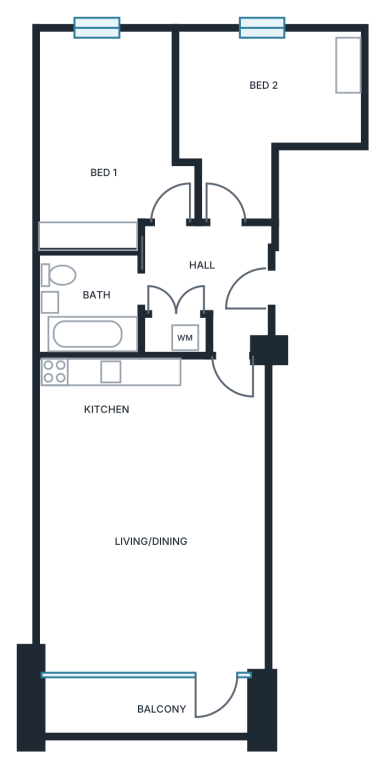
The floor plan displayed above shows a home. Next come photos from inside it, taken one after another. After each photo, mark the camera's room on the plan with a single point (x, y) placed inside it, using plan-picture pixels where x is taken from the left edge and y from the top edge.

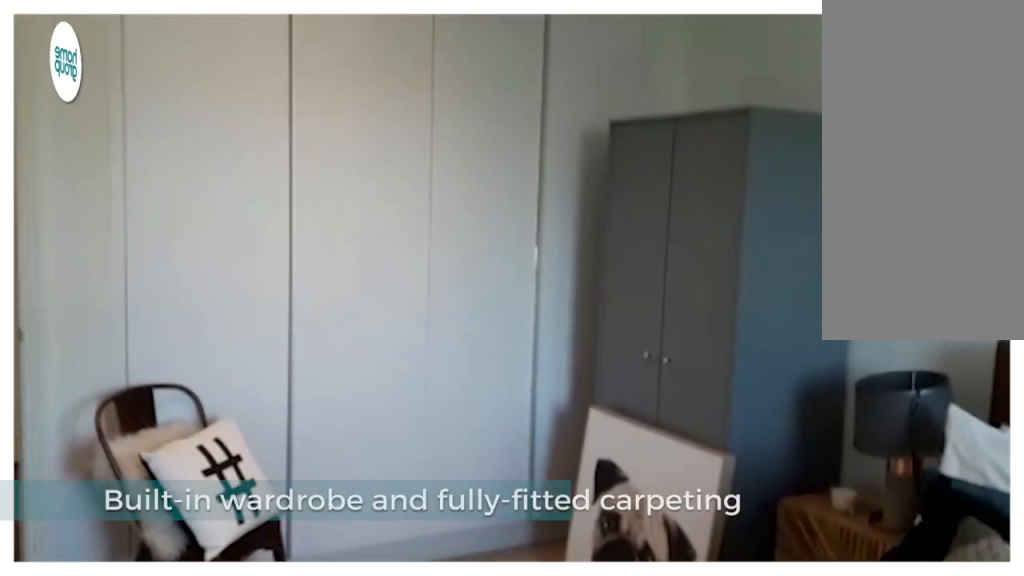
(111, 135)
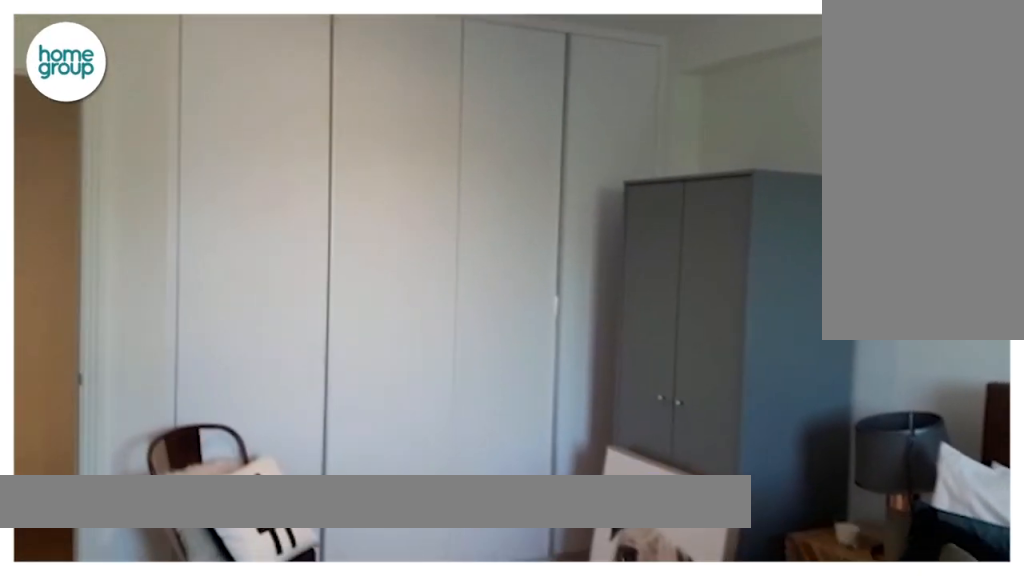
(111, 135)
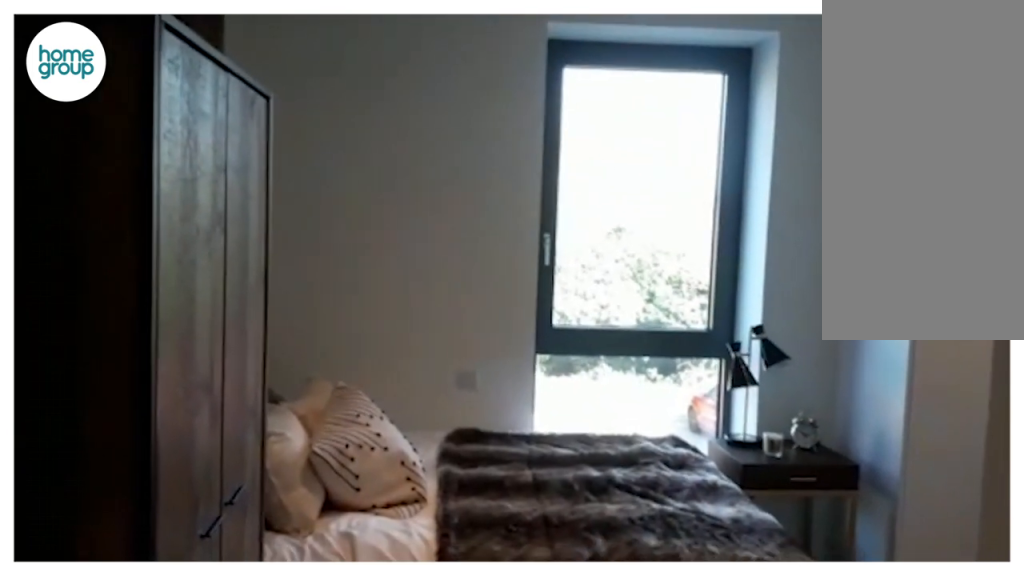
(255, 115)
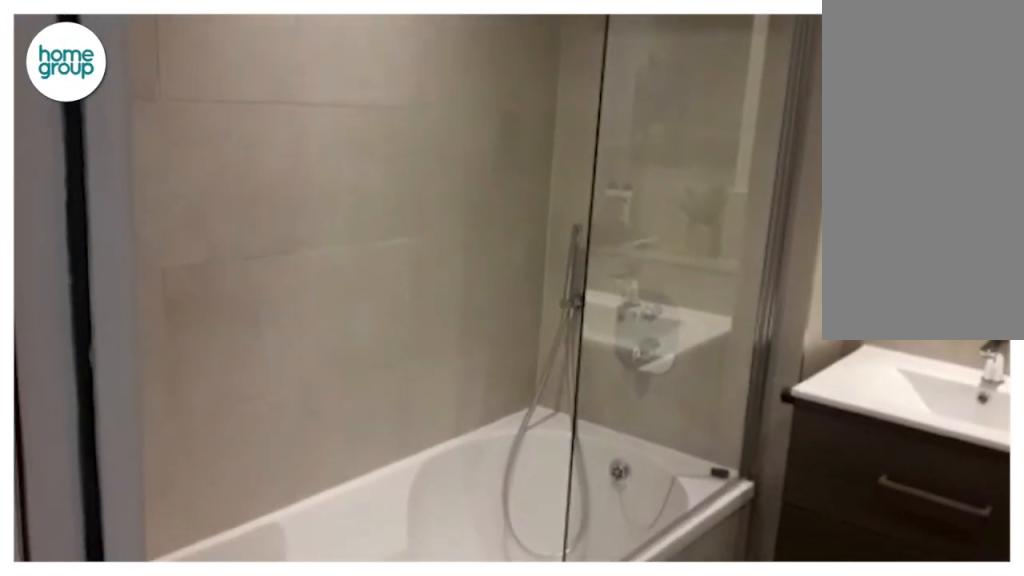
(89, 303)
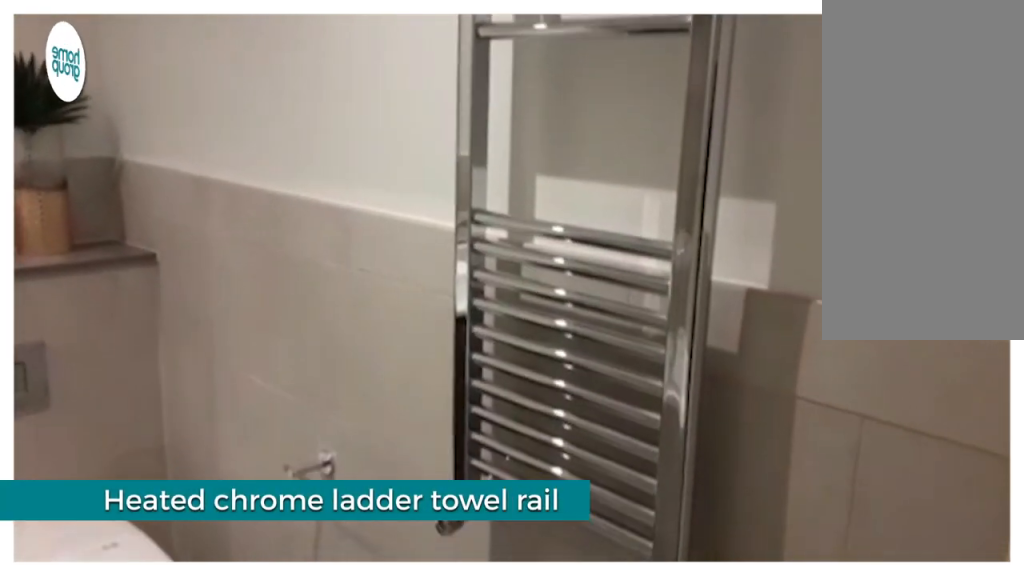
(89, 303)
